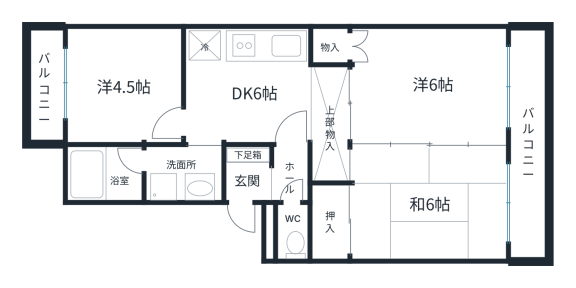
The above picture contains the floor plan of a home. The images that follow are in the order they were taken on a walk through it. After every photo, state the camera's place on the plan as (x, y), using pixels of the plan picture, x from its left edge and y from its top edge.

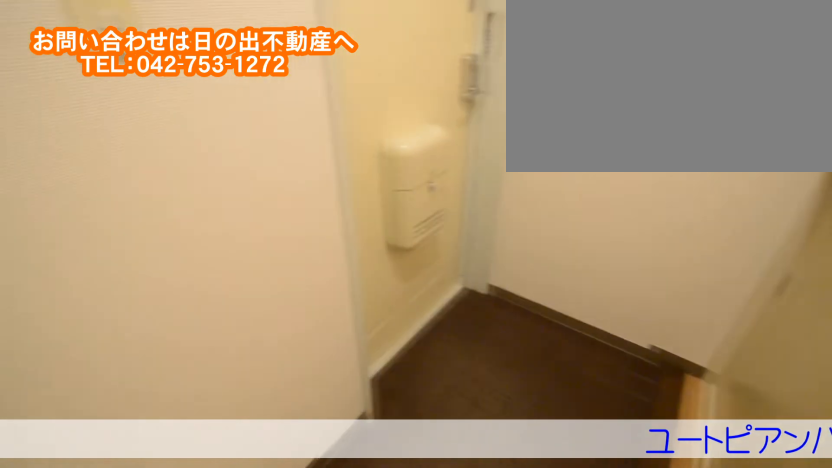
(272, 196)
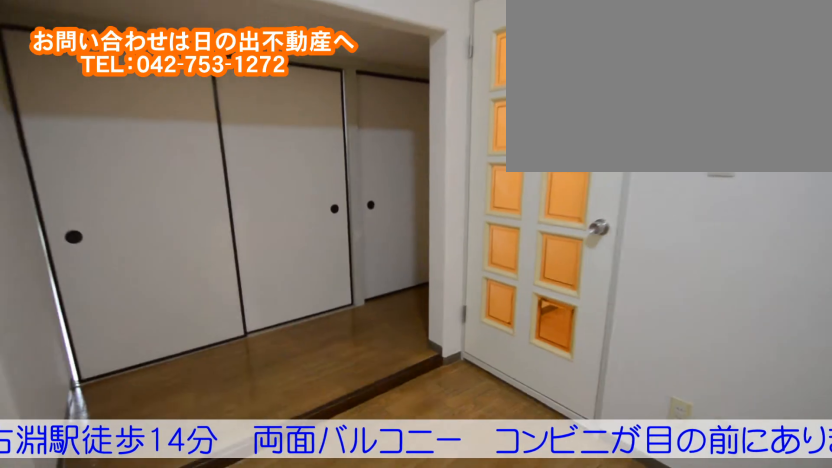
(268, 126)
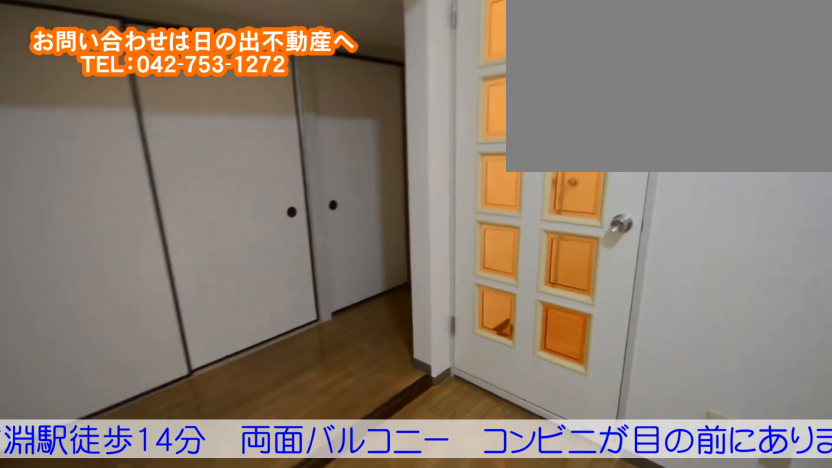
(263, 128)
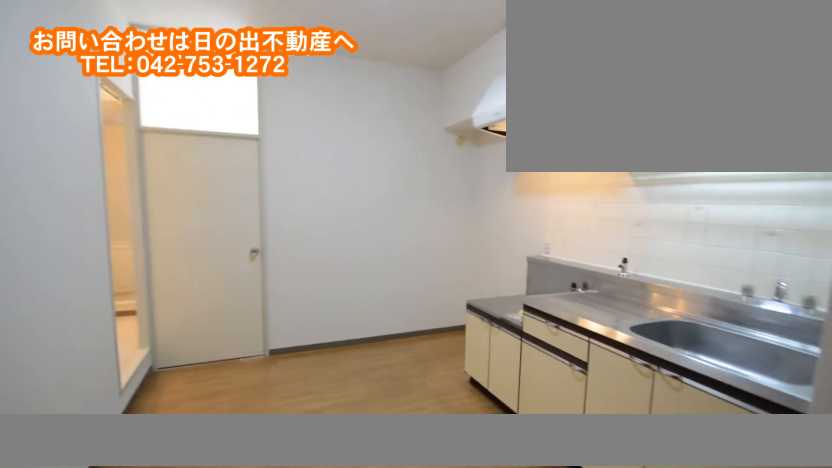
(265, 125)
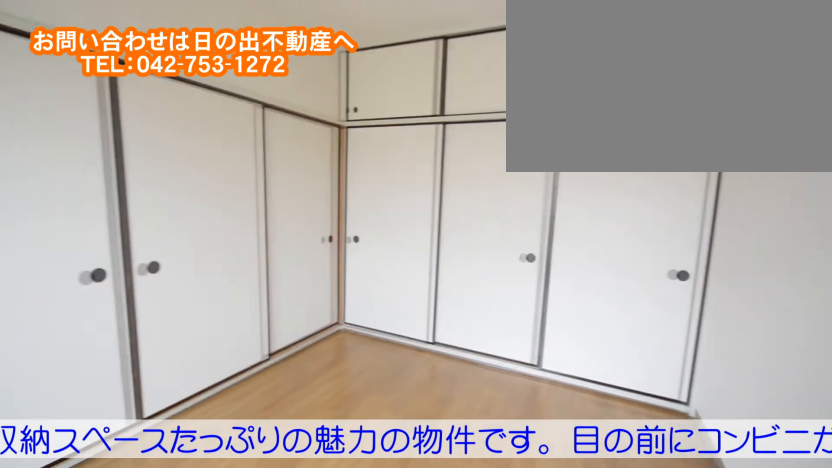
(479, 110)
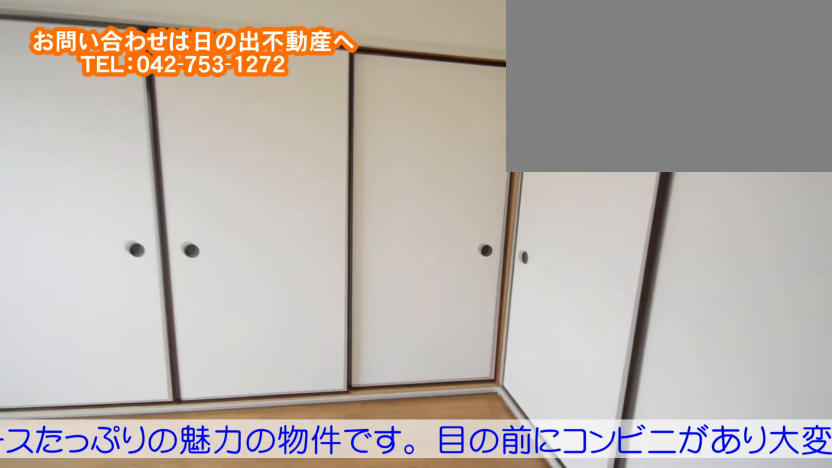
(478, 110)
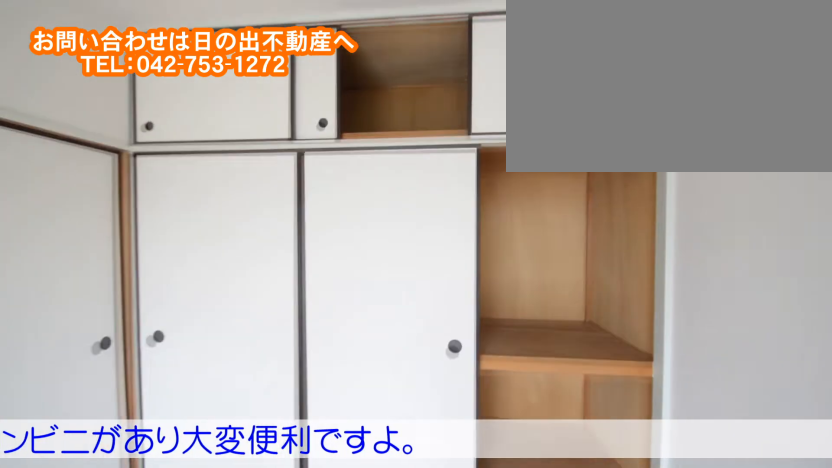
(477, 101)
